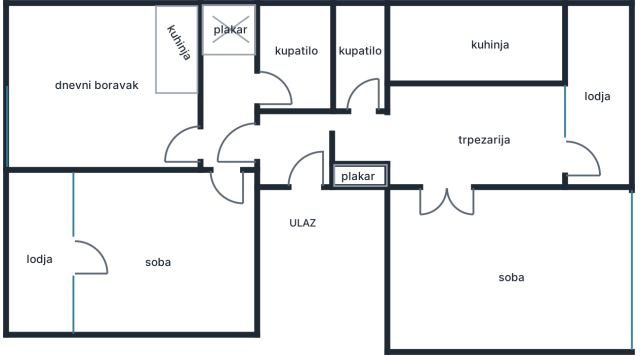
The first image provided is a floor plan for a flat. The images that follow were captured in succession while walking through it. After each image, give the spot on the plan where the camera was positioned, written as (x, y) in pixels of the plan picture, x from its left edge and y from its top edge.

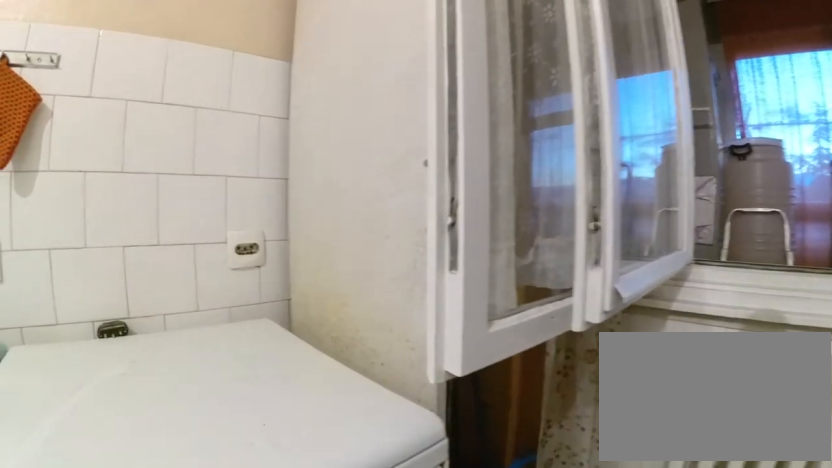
(519, 62)
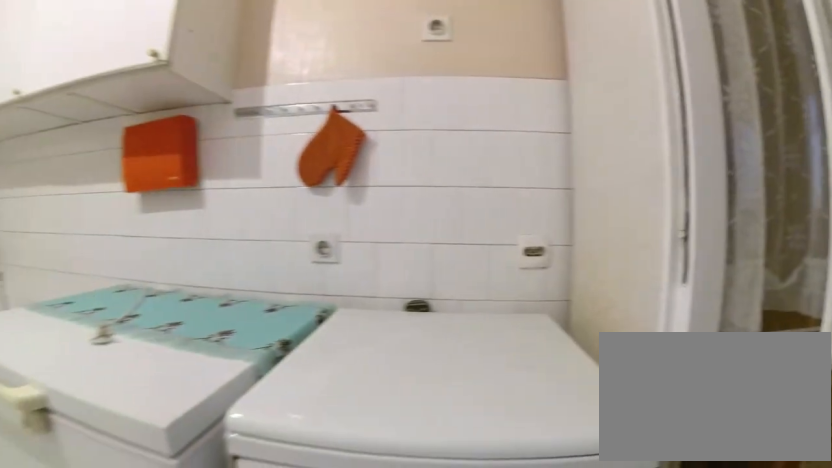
(529, 67)
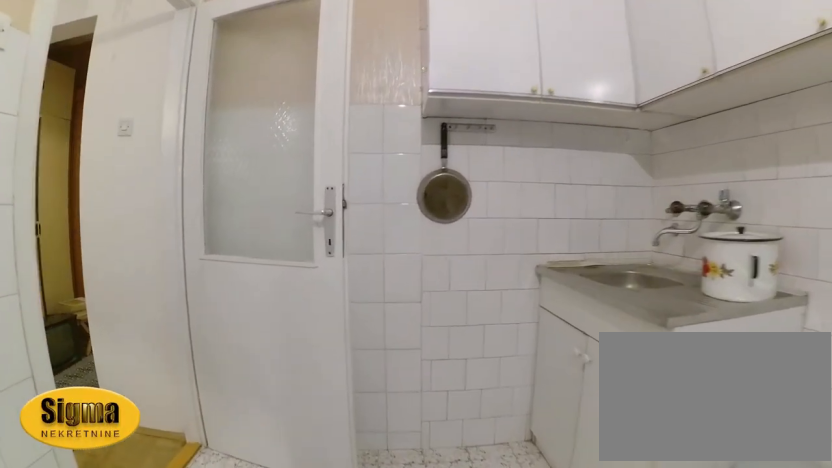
(460, 49)
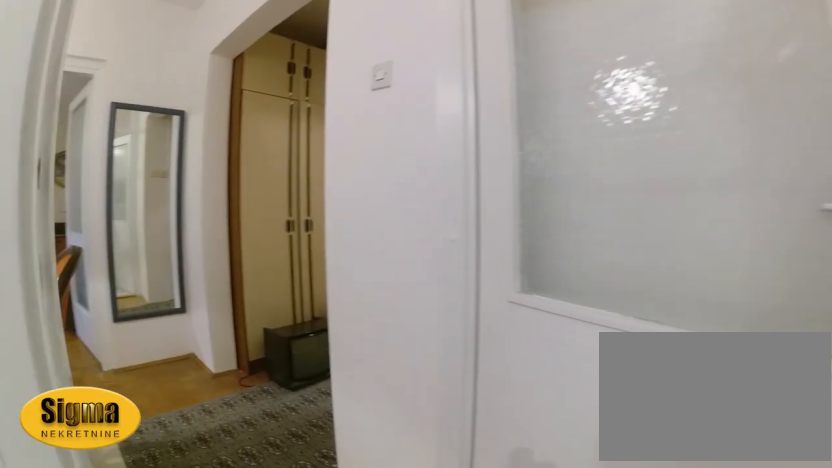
(430, 46)
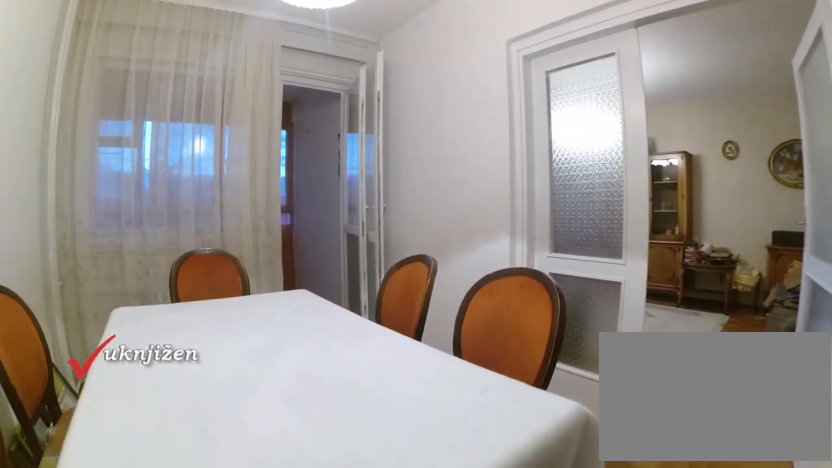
(412, 106)
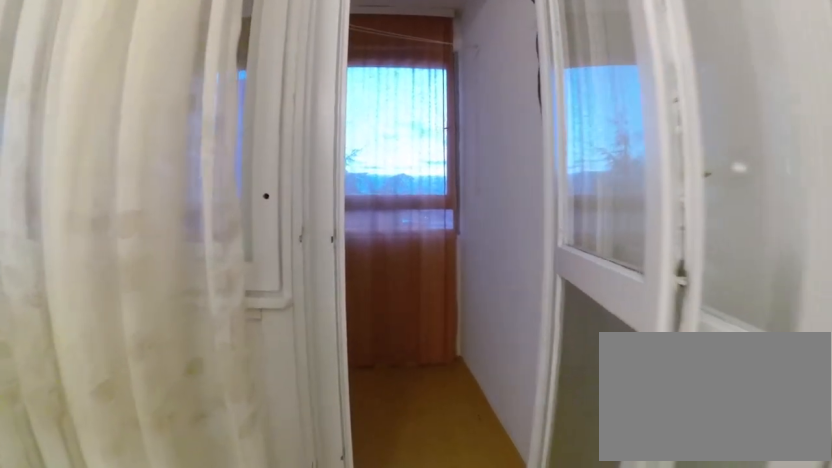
(512, 151)
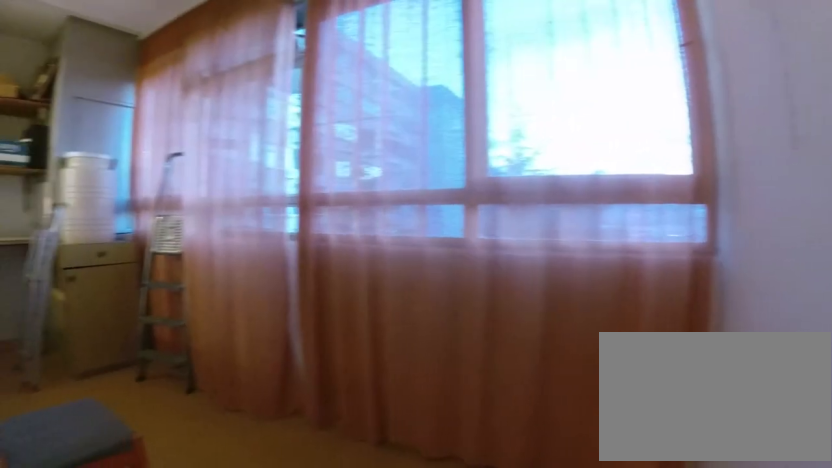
(556, 164)
